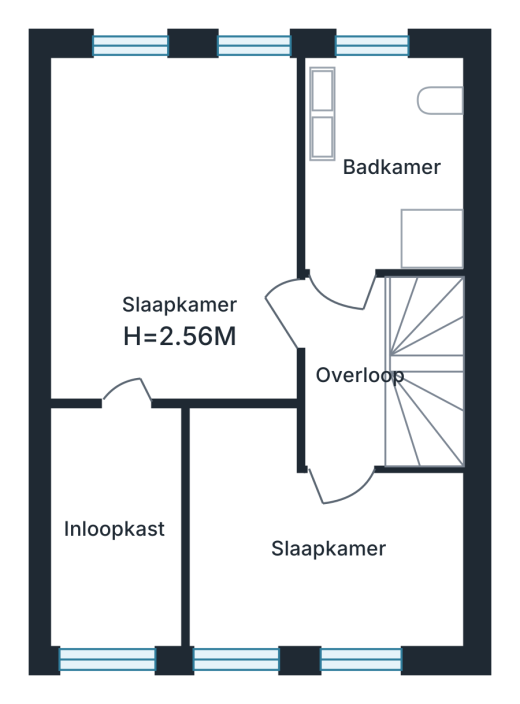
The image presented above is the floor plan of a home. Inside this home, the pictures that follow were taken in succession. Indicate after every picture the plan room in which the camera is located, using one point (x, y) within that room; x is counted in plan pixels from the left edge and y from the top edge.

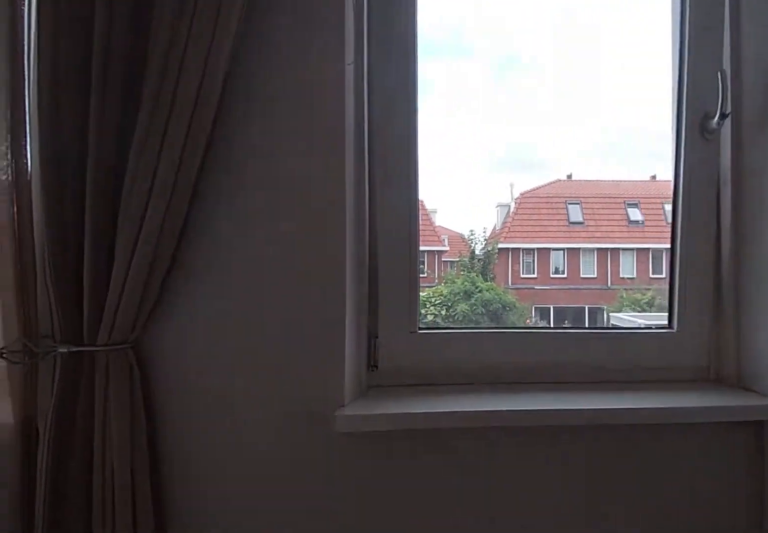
(175, 230)
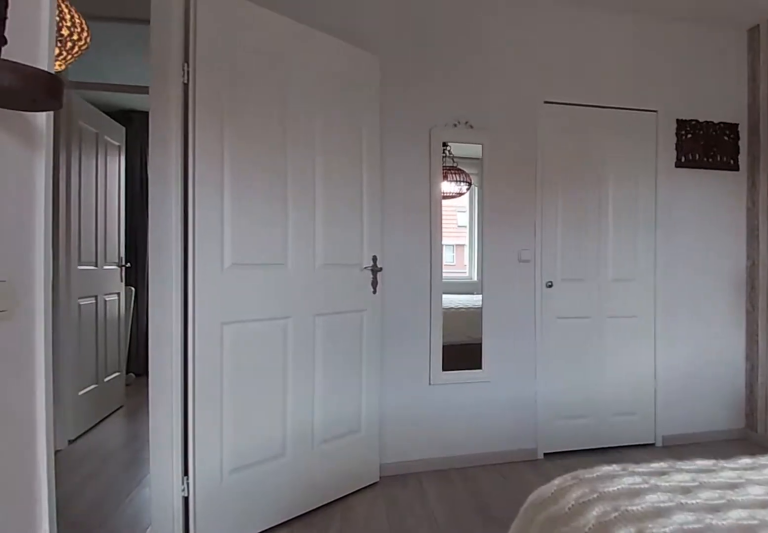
(175, 230)
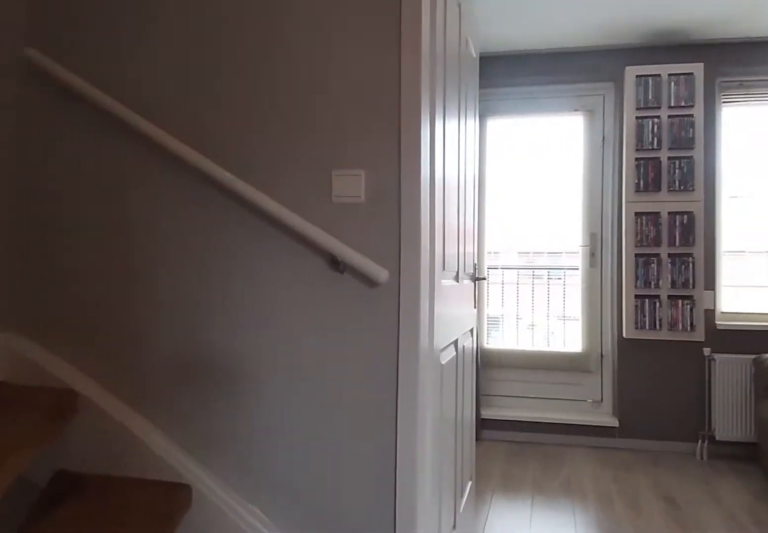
(344, 375)
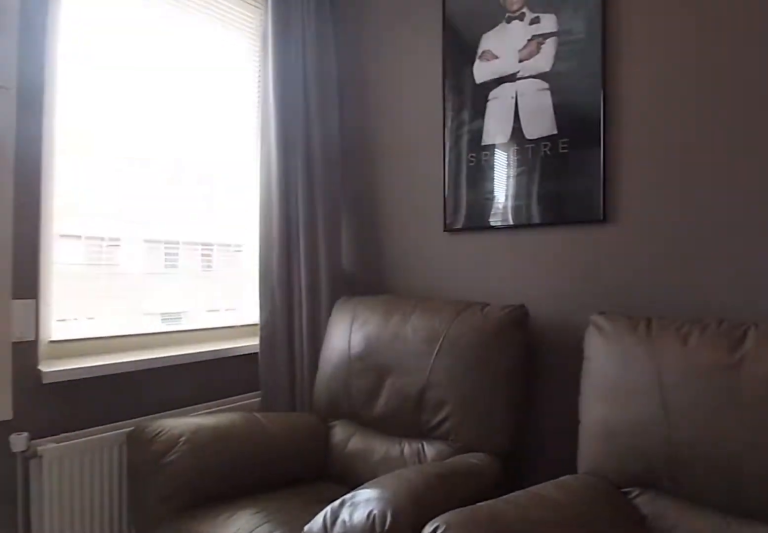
(338, 625)
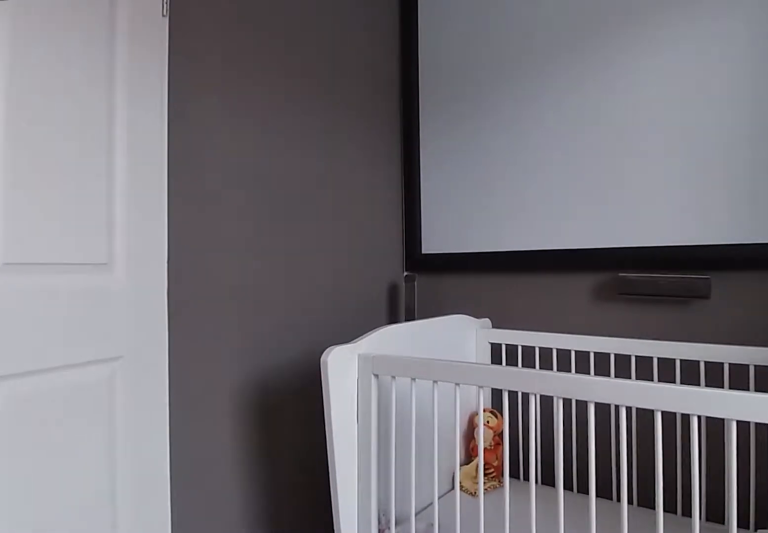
(338, 625)
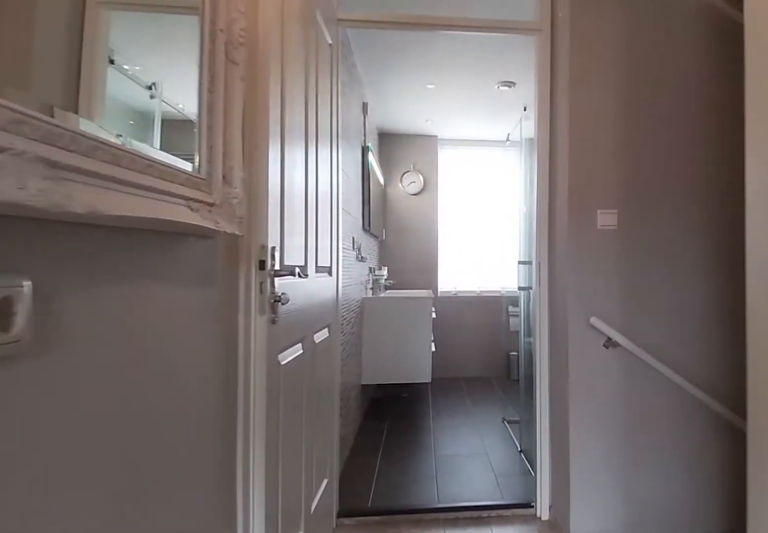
(344, 375)
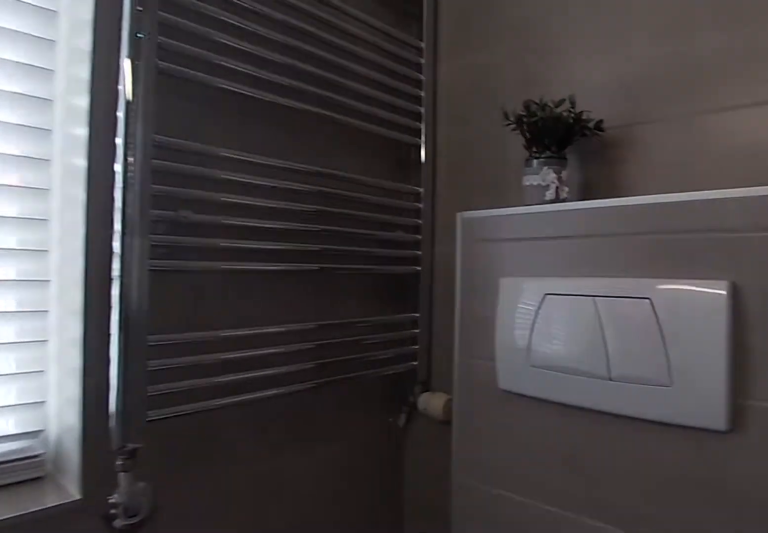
(384, 163)
